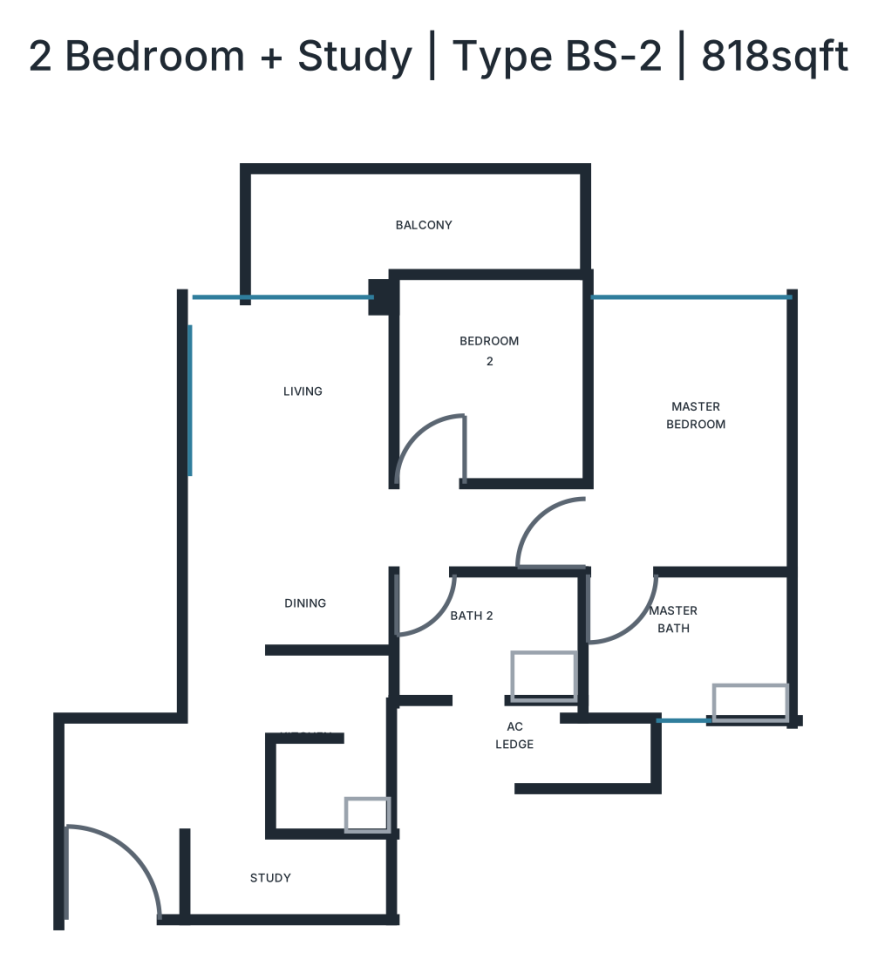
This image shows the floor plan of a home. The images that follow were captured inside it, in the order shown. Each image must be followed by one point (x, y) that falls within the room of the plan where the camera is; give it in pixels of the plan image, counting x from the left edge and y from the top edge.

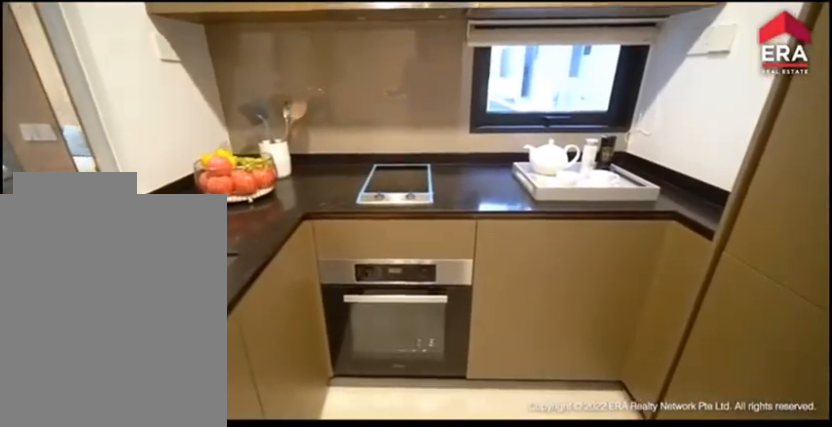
(326, 734)
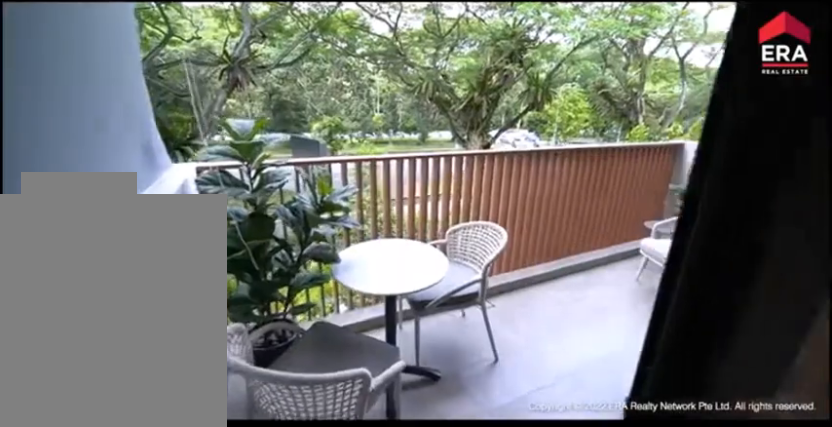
(405, 231)
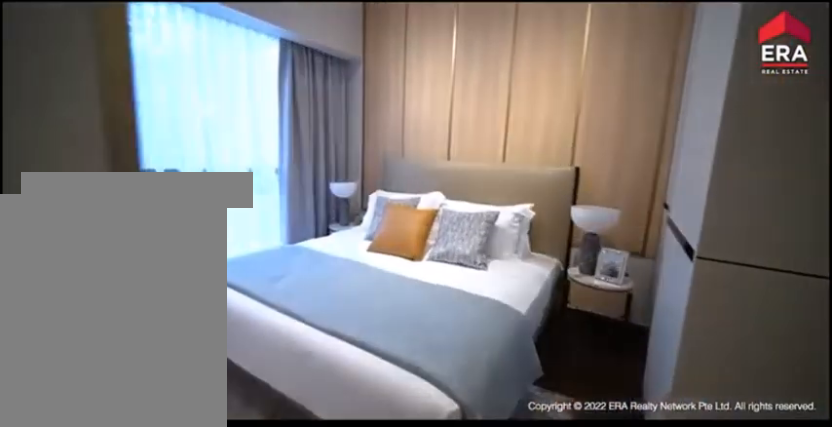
(689, 441)
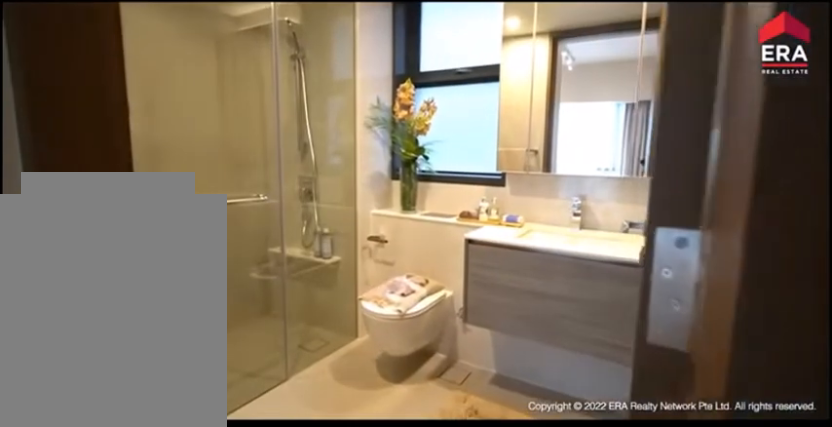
(673, 638)
